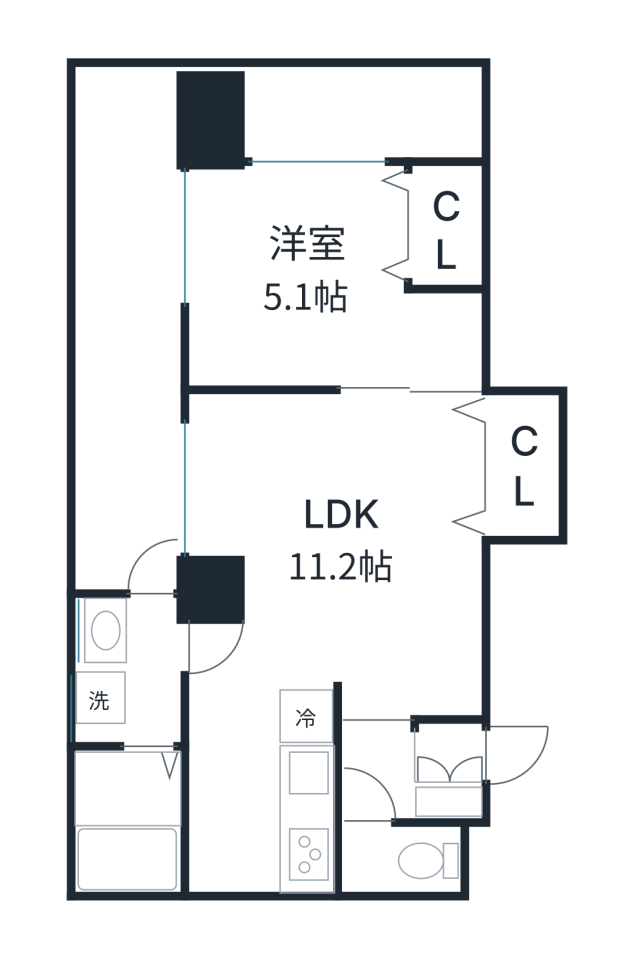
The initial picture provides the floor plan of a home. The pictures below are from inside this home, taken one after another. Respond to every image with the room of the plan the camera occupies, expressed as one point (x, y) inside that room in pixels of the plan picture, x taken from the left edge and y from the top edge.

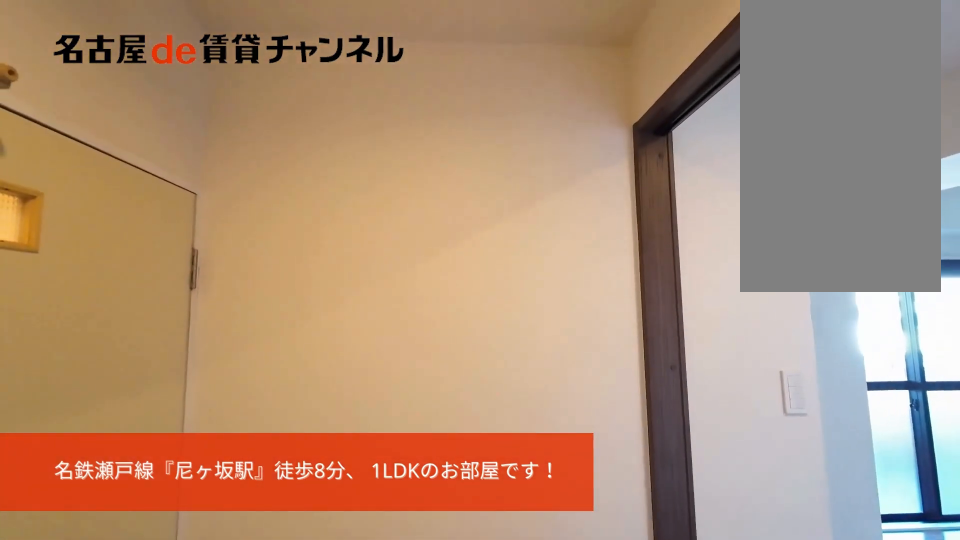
(416, 769)
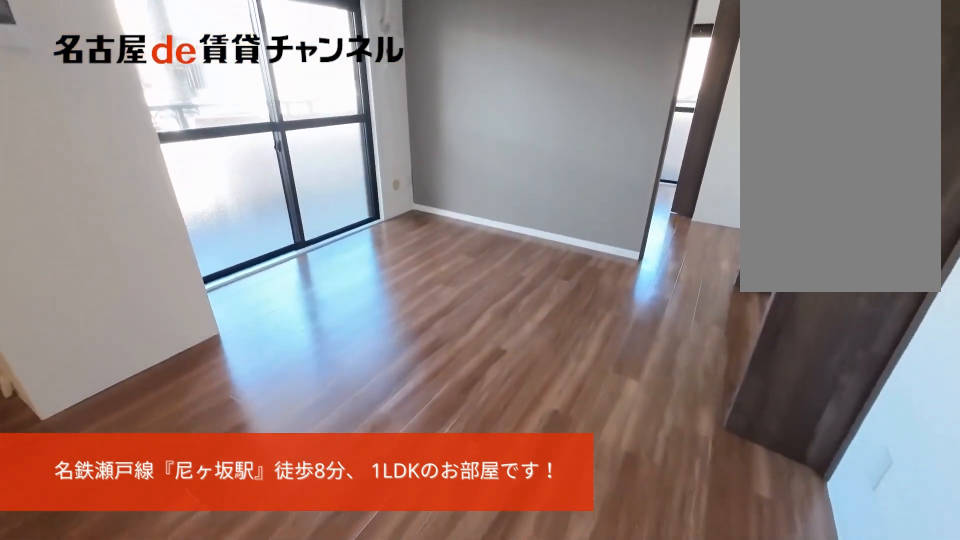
(335, 595)
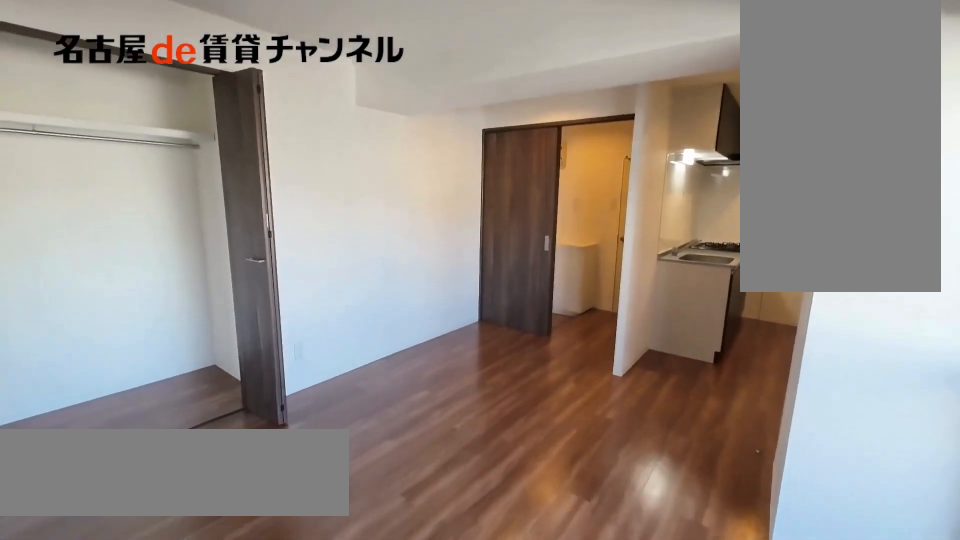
(335, 595)
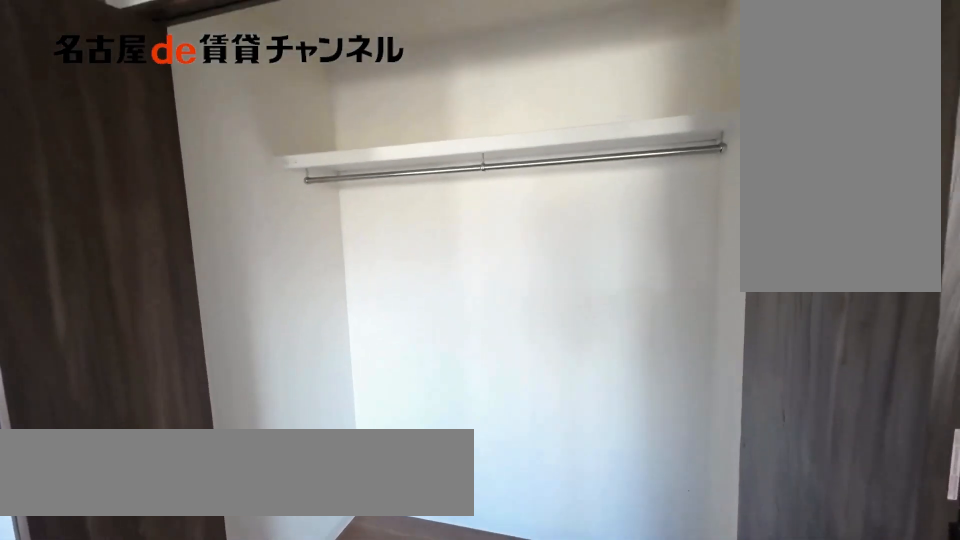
(519, 465)
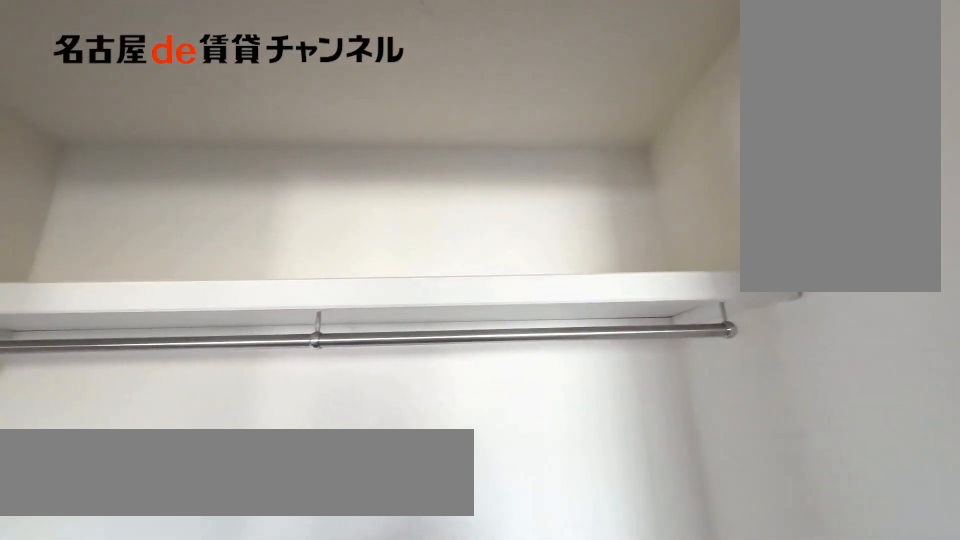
(519, 465)
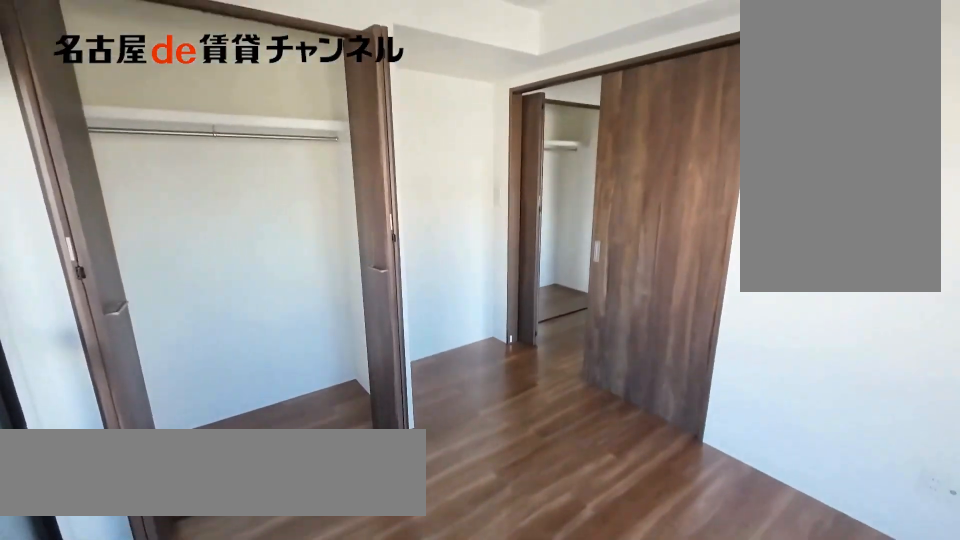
(335, 276)
